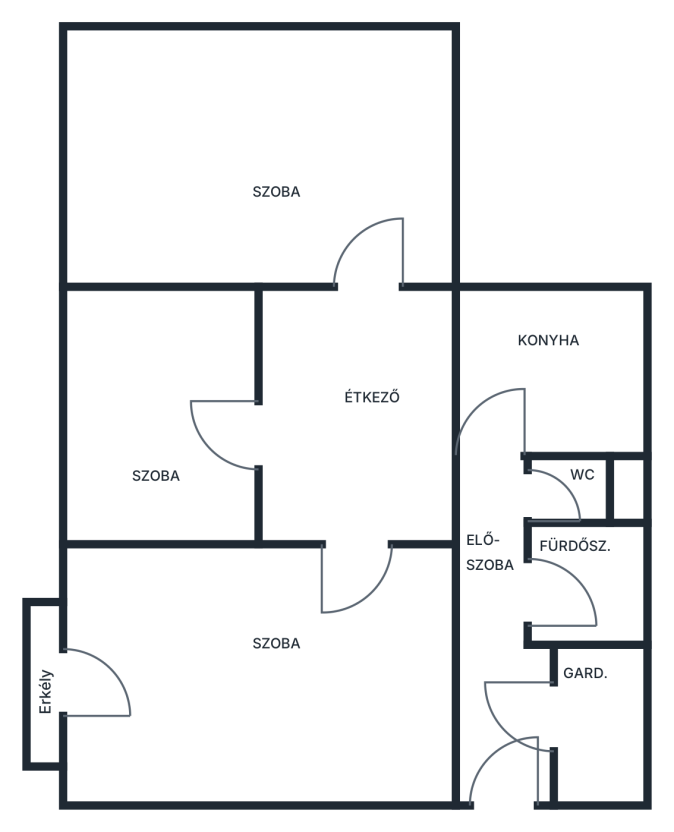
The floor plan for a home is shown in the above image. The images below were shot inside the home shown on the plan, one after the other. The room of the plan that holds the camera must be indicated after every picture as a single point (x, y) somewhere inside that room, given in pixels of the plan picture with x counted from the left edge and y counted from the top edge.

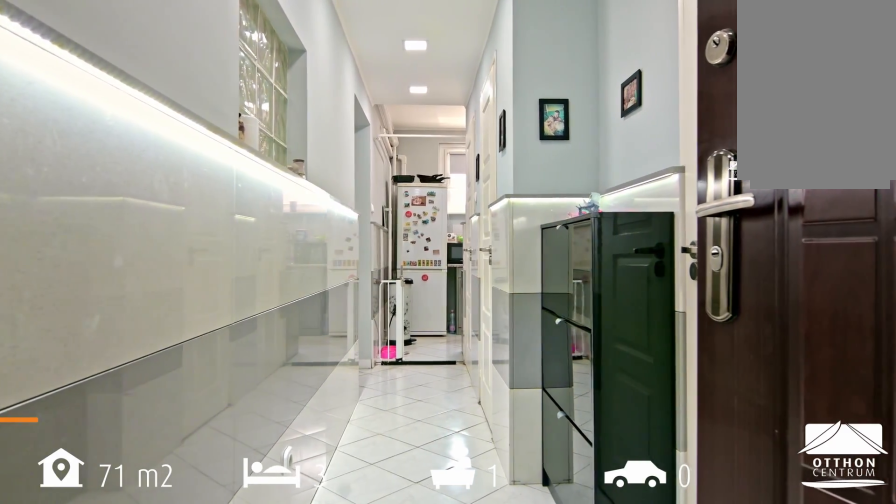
(493, 621)
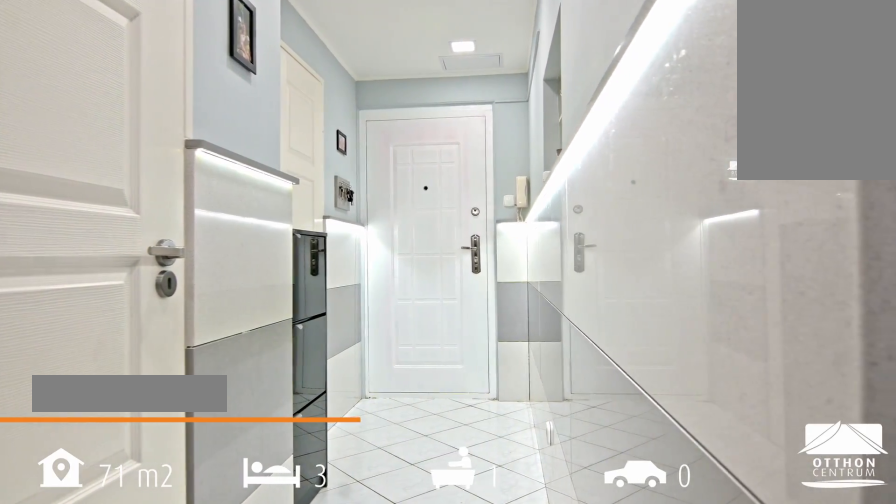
(493, 621)
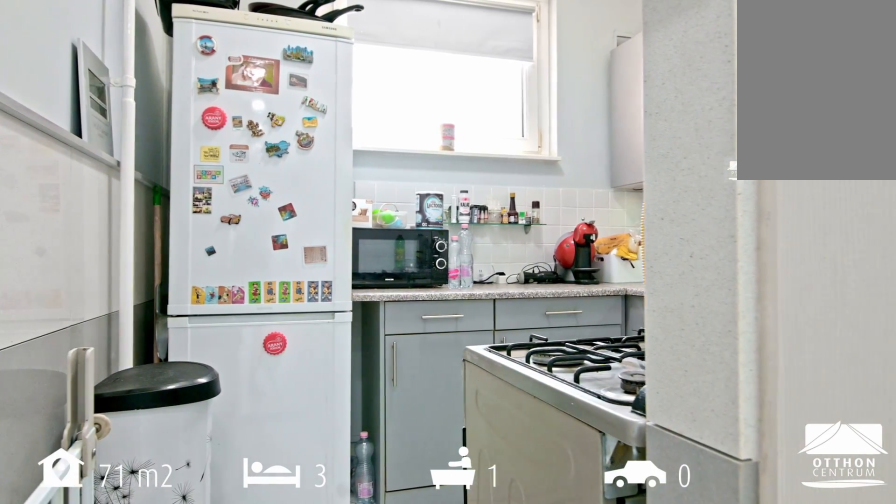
(570, 388)
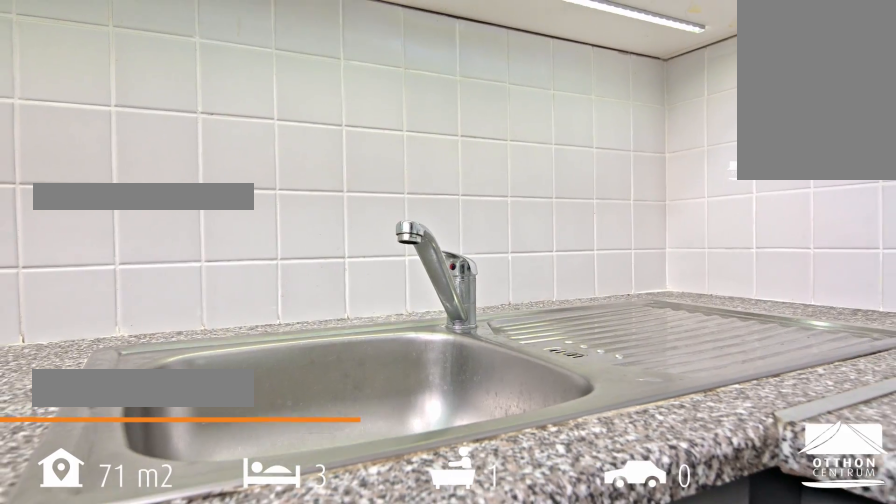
(570, 388)
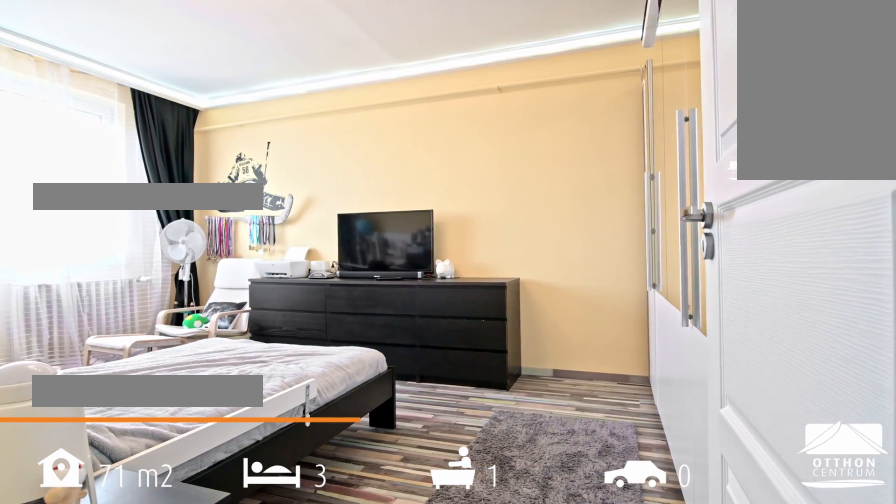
(253, 149)
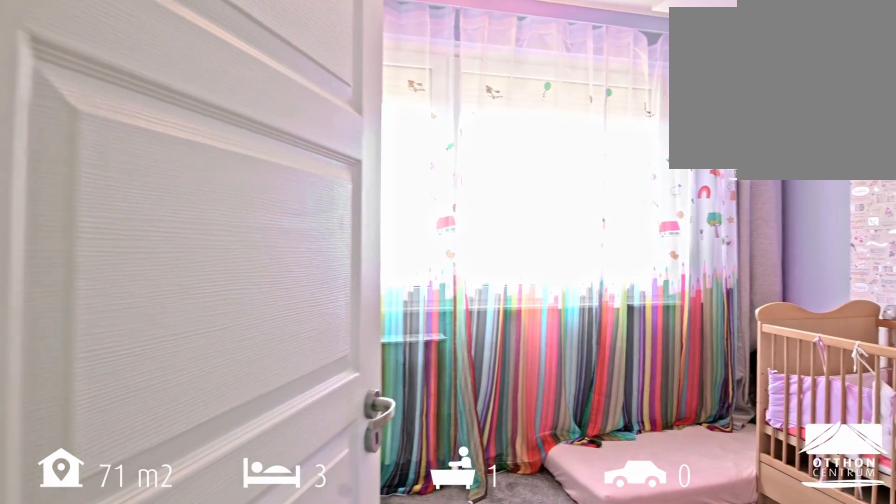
(154, 410)
